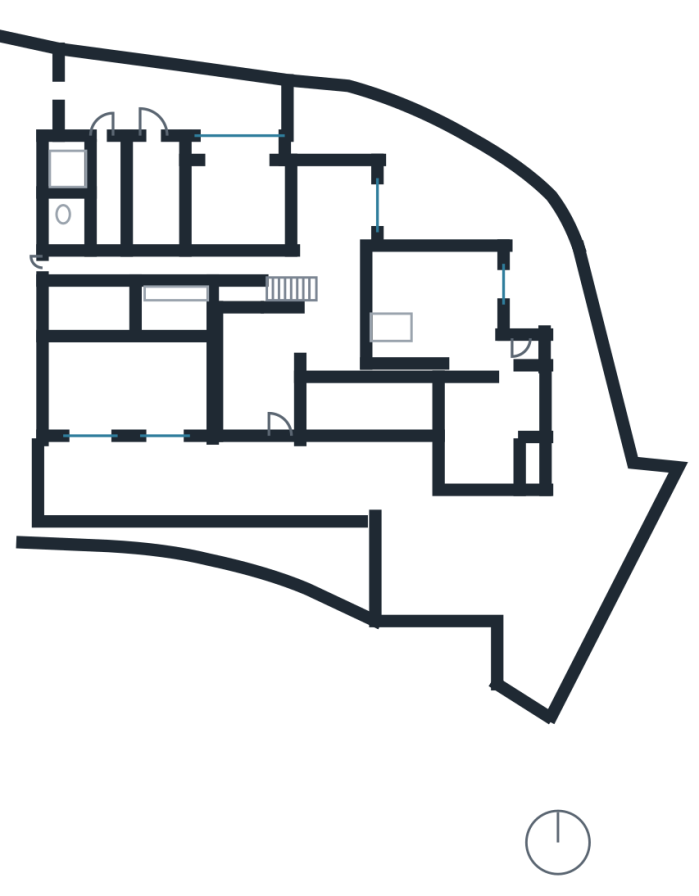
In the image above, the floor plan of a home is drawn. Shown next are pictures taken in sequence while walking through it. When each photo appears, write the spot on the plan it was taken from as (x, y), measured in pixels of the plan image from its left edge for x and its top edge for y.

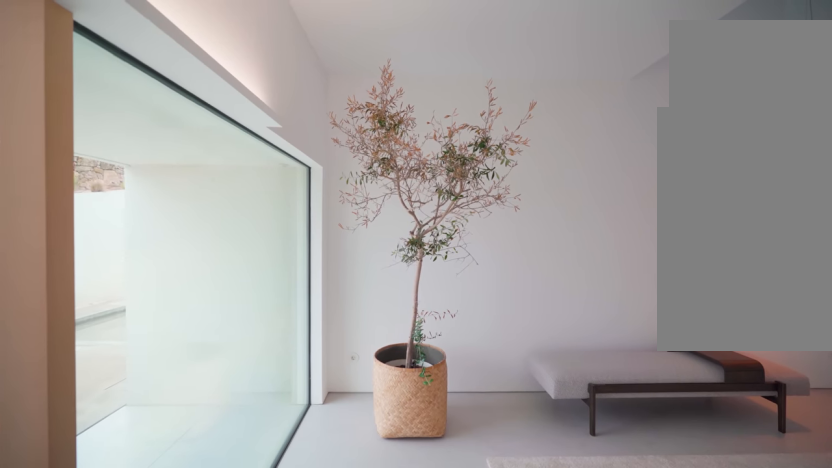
(279, 417)
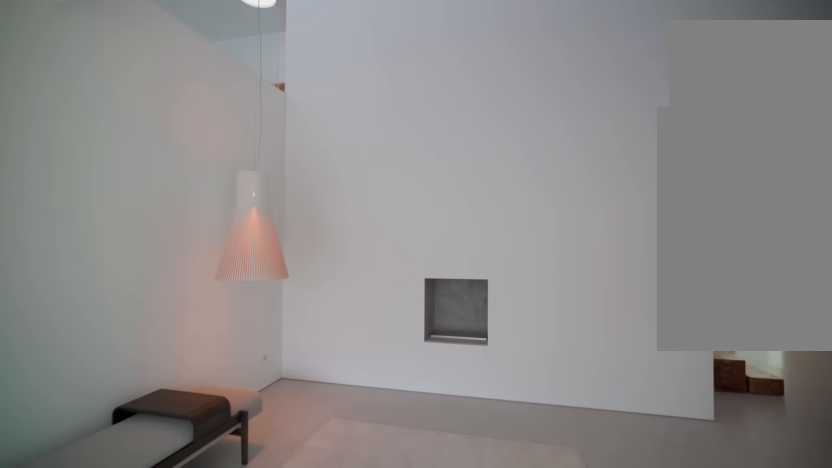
(257, 339)
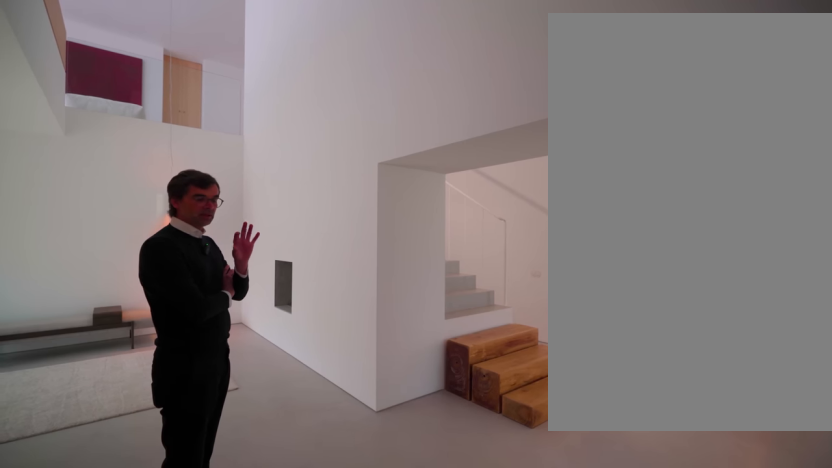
(339, 331)
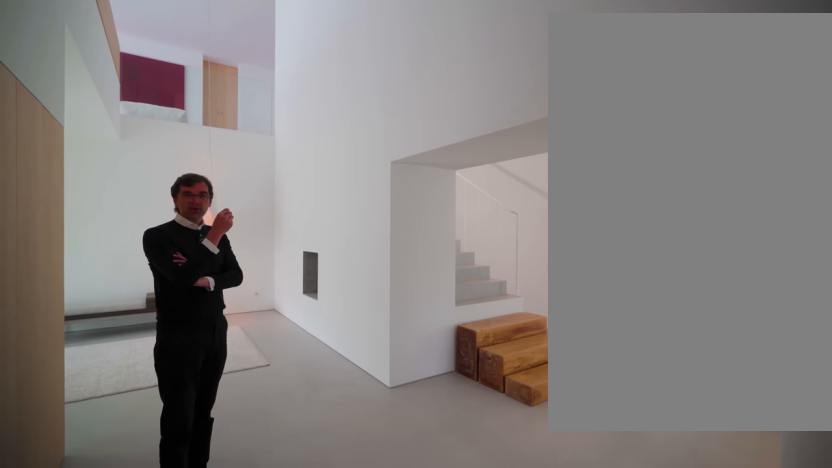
(349, 332)
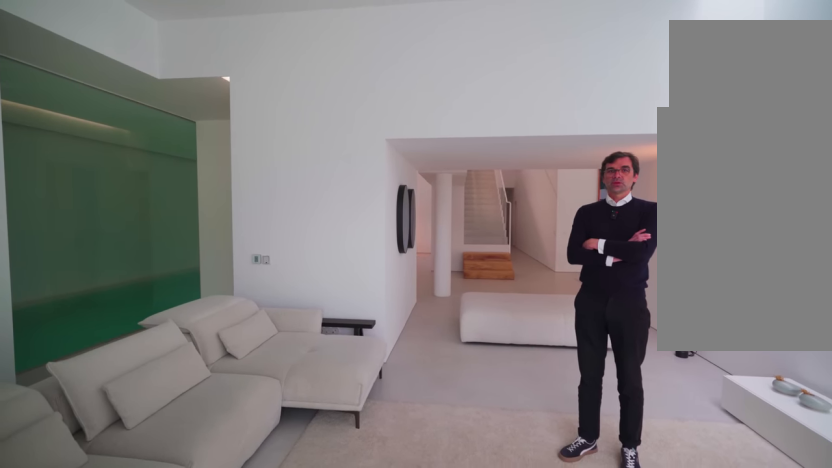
(471, 297)
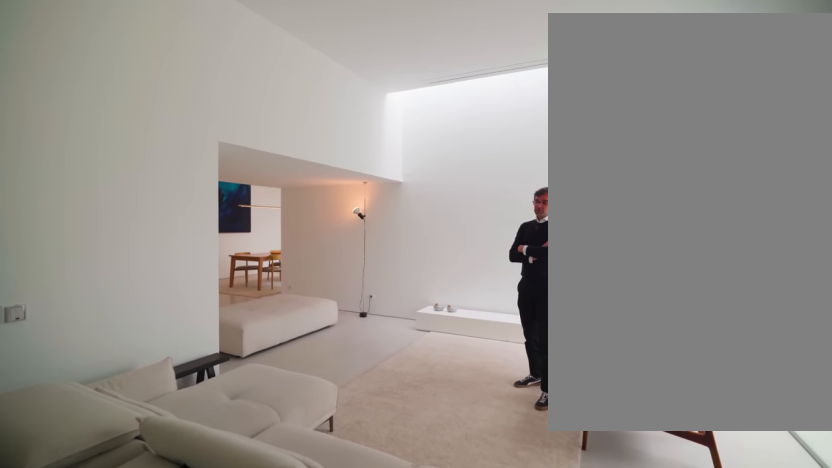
(457, 361)
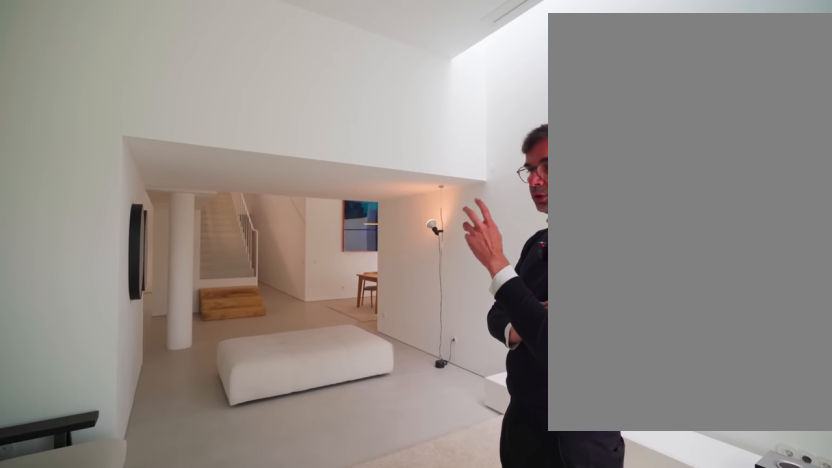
(483, 352)
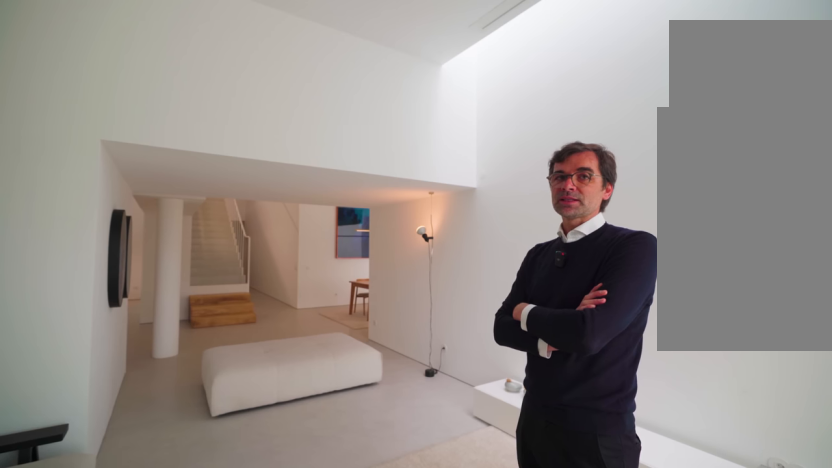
(480, 324)
